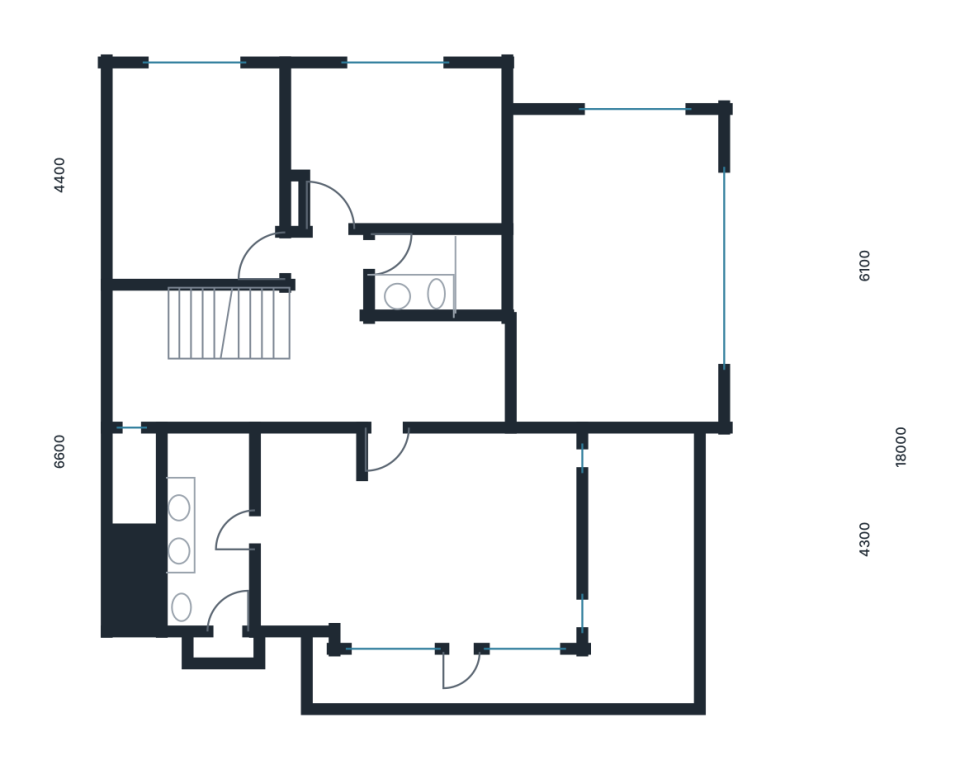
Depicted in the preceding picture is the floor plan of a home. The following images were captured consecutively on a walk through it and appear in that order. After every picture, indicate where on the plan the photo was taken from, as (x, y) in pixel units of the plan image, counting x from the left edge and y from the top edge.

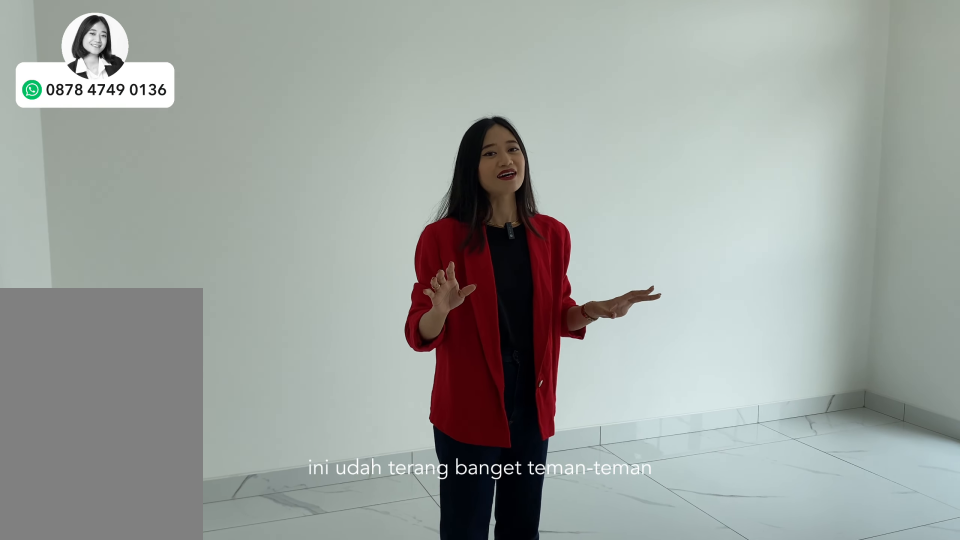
(194, 167)
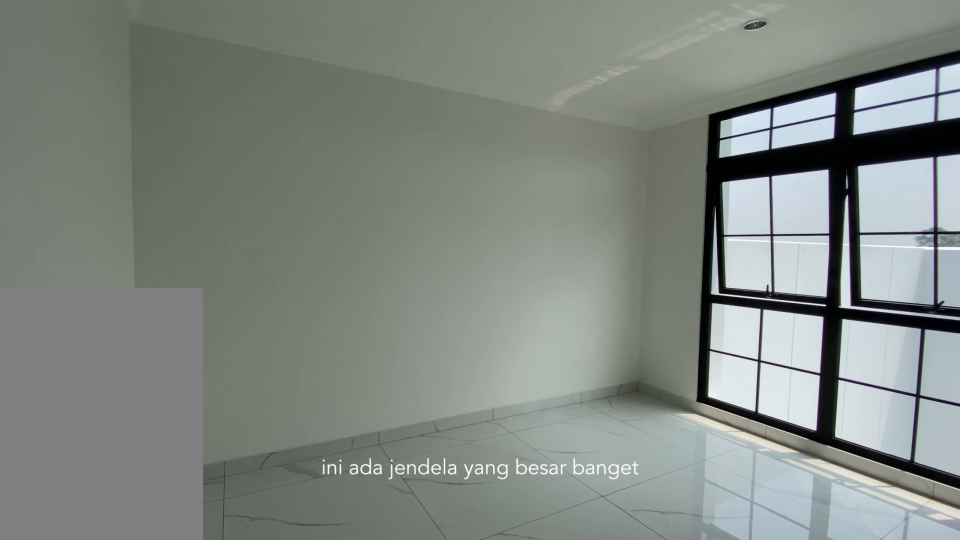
(194, 167)
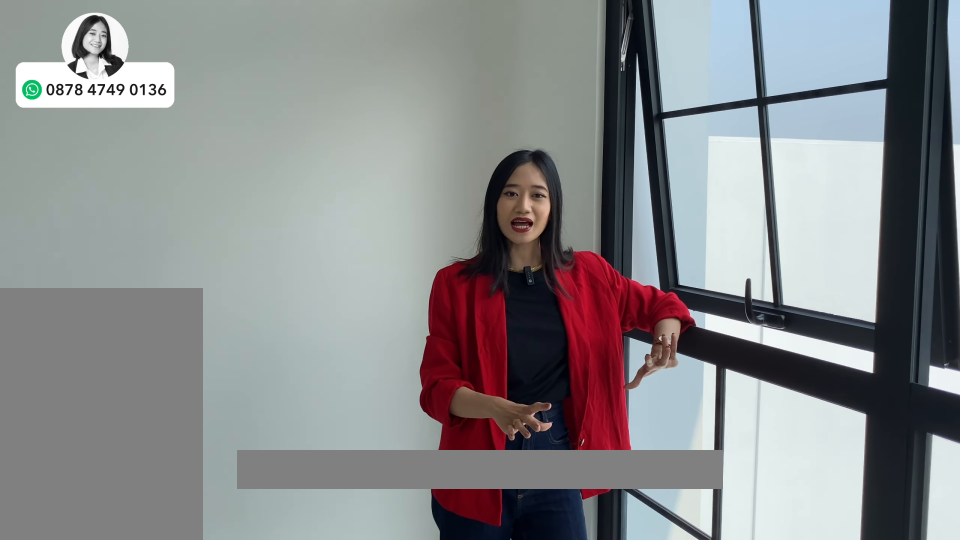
(193, 167)
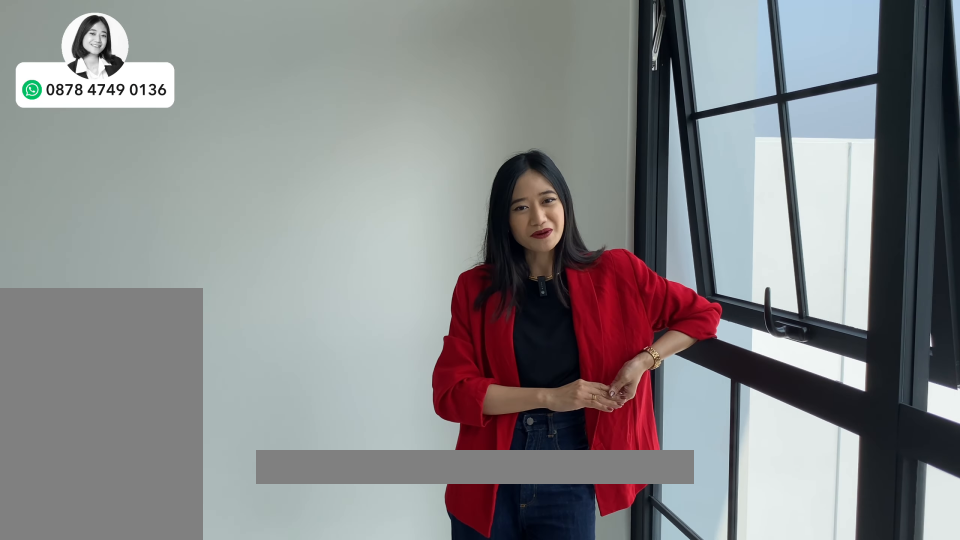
(193, 167)
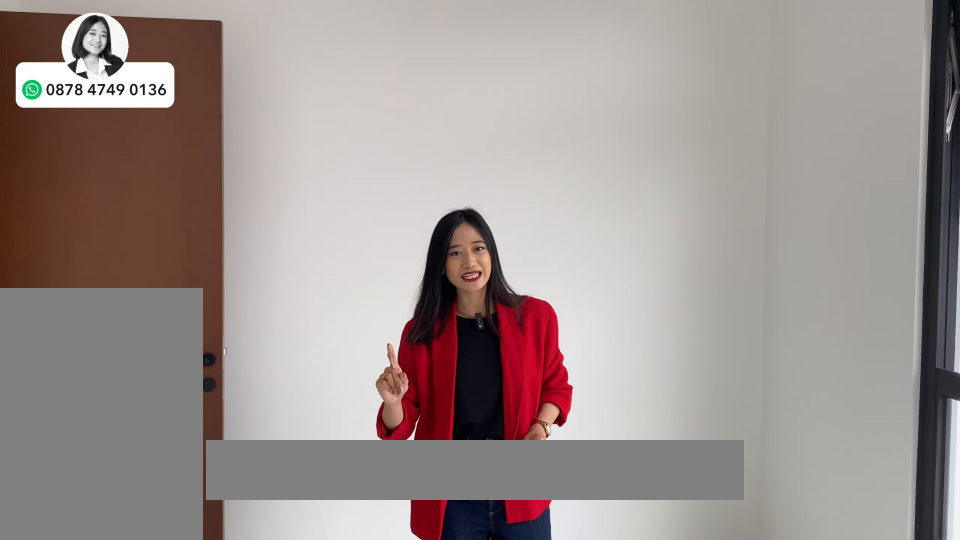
(413, 146)
